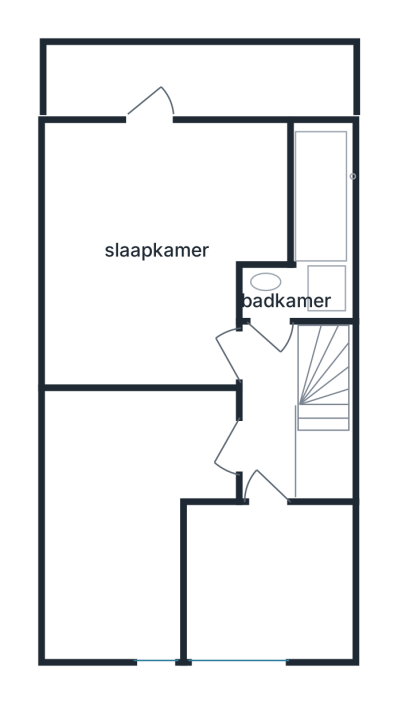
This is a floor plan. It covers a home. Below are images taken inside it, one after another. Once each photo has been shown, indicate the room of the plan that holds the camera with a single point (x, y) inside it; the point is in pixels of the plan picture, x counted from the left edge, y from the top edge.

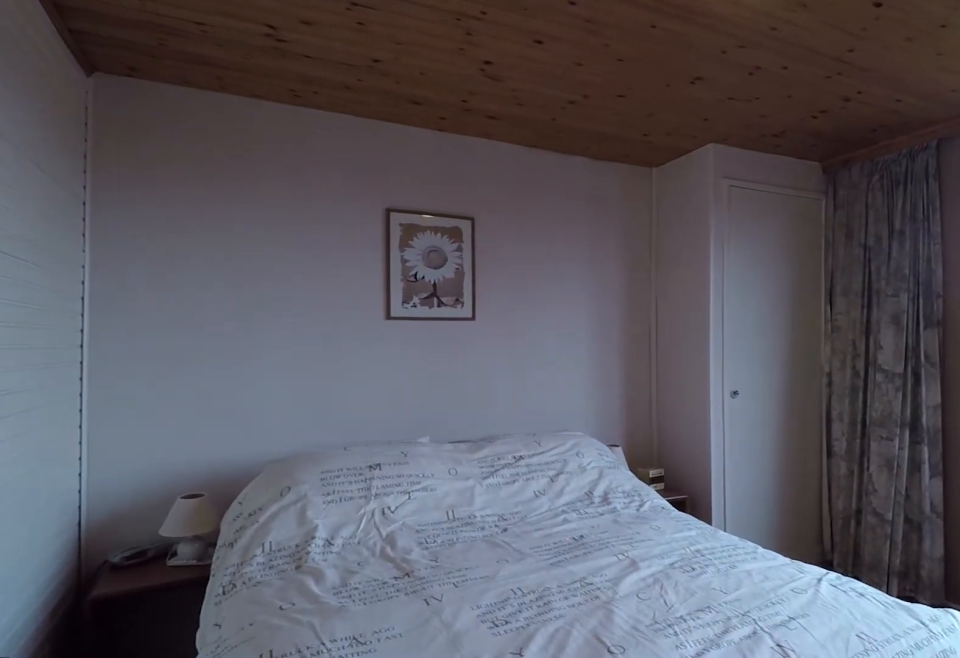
(50, 257)
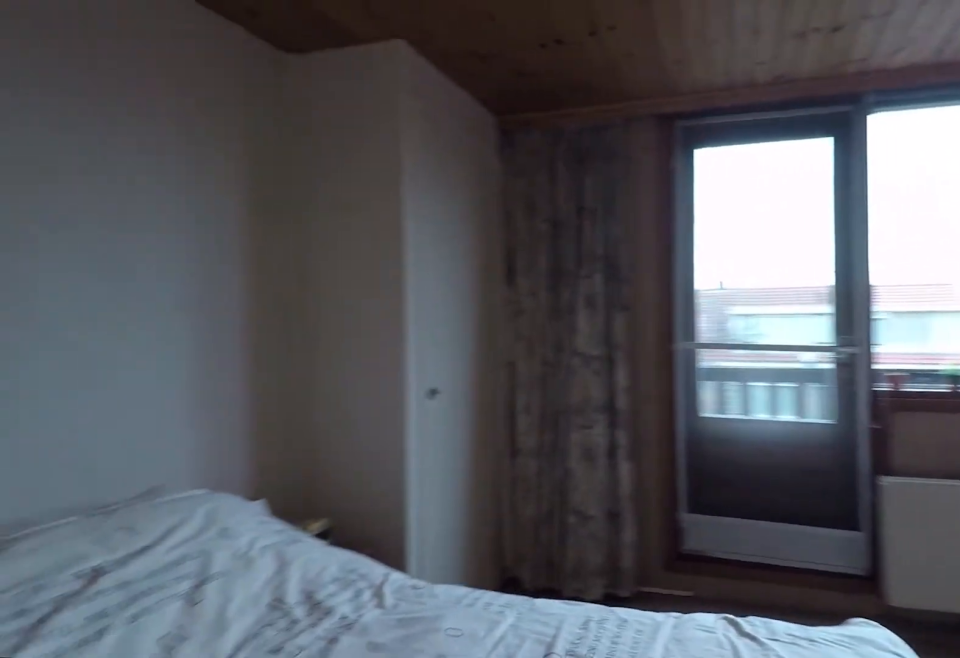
(50, 257)
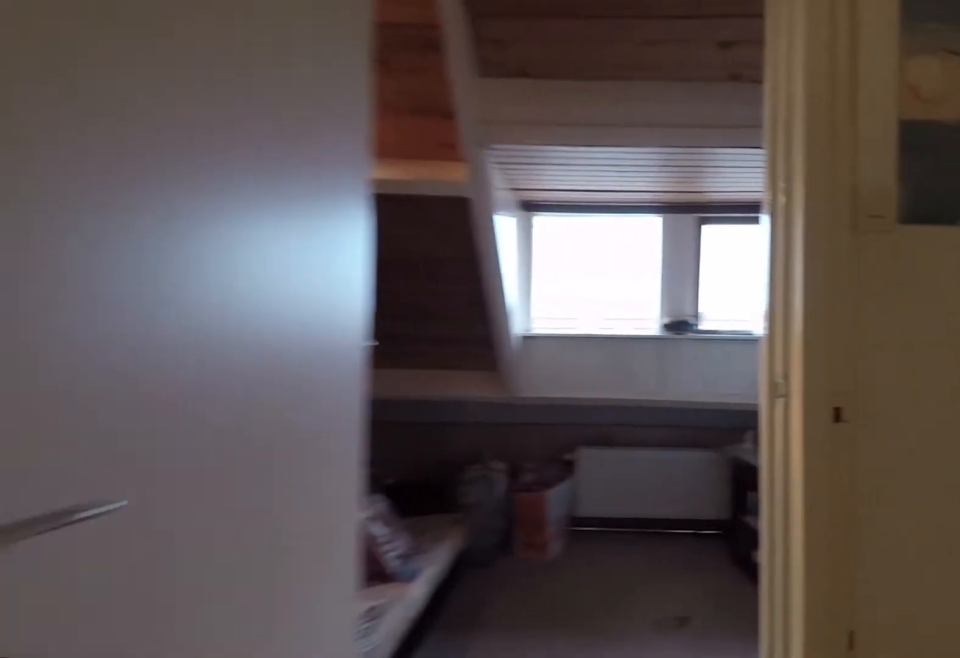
(269, 409)
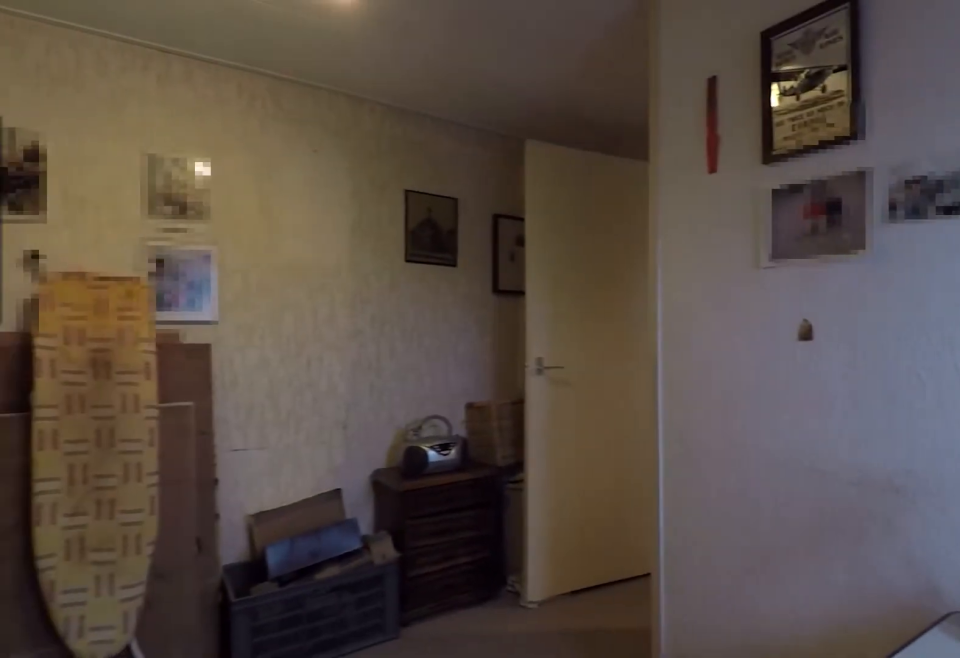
(131, 503)
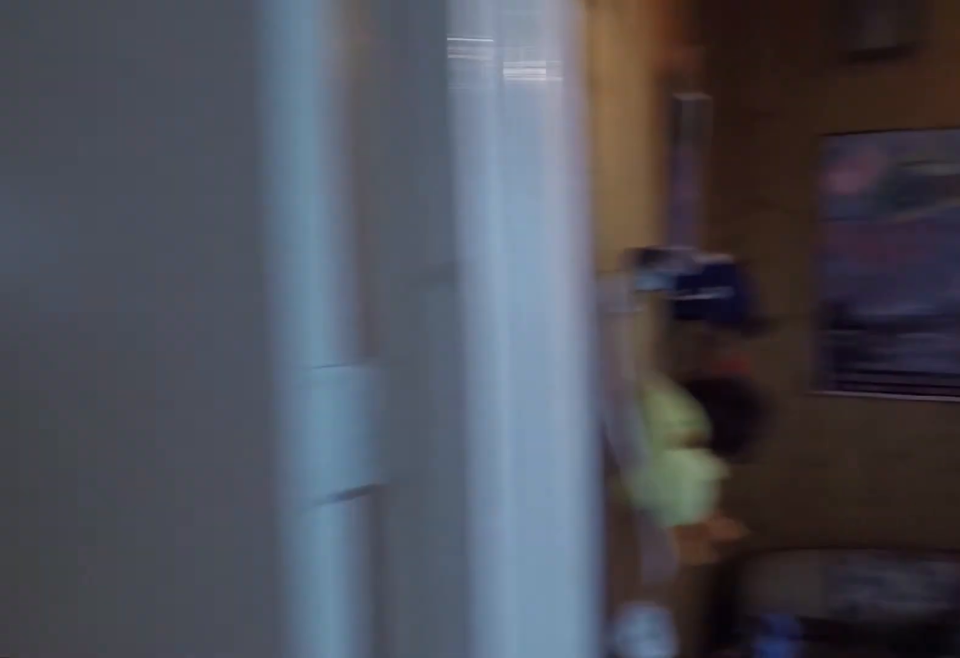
(264, 575)
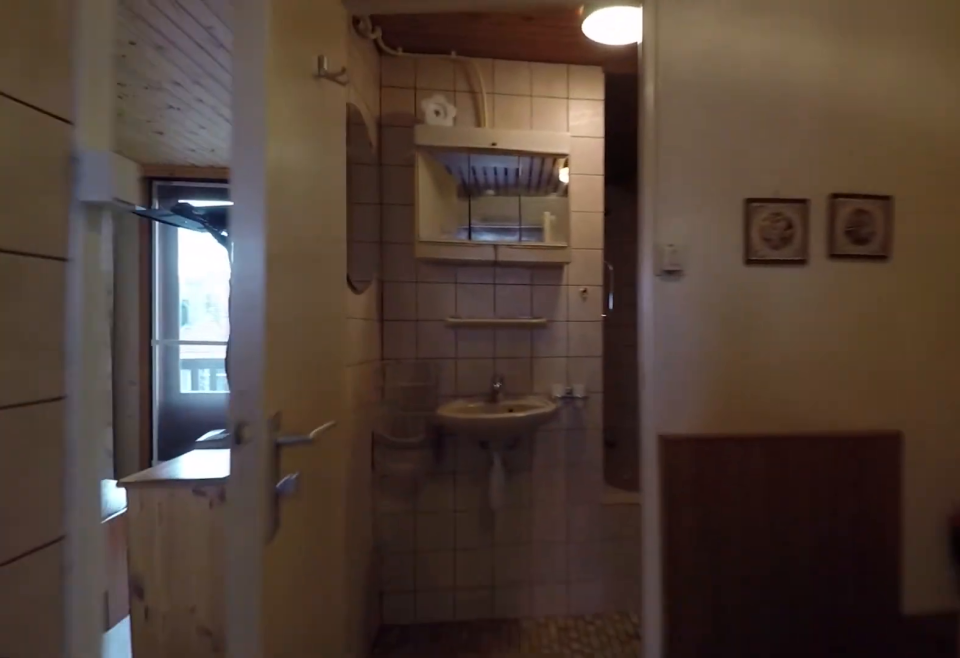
(269, 409)
